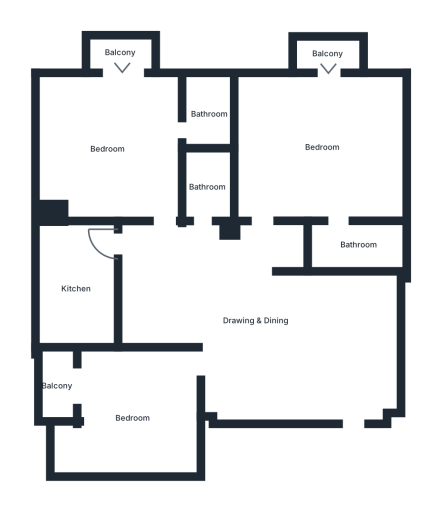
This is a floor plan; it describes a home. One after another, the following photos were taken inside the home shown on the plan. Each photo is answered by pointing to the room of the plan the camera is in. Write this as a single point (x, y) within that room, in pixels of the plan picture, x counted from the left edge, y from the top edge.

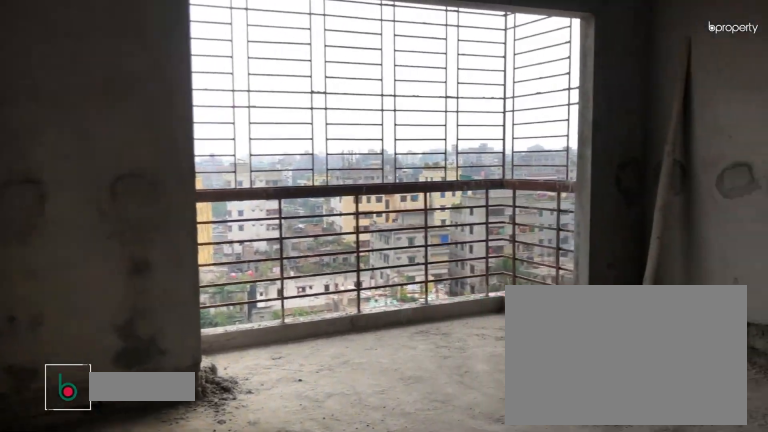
(315, 165)
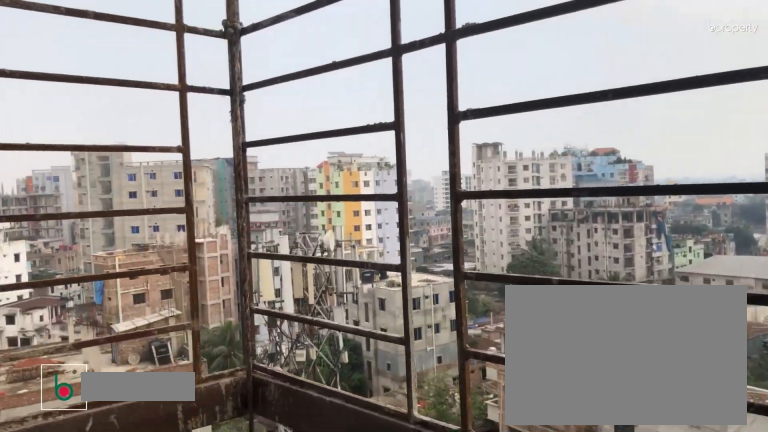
(329, 52)
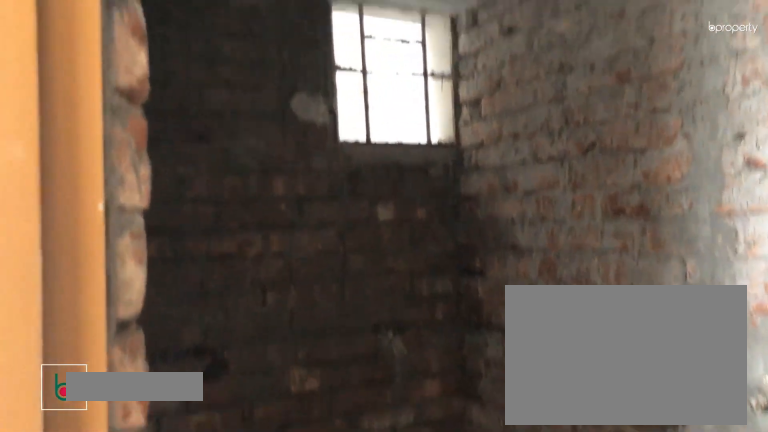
(358, 244)
